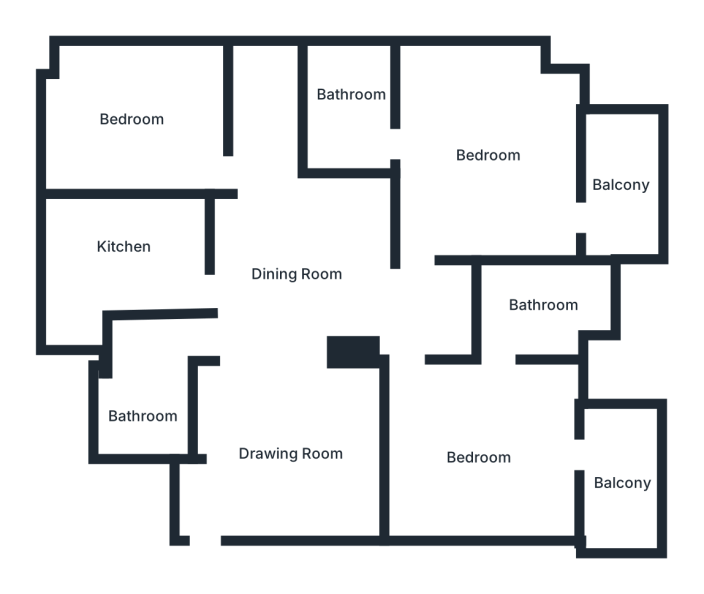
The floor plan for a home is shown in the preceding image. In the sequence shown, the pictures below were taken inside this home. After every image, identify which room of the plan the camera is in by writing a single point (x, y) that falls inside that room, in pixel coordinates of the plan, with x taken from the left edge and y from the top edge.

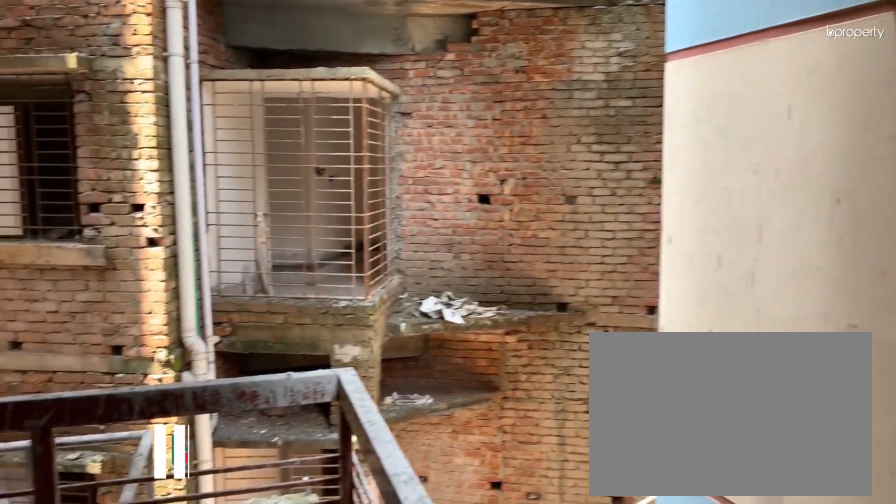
(625, 175)
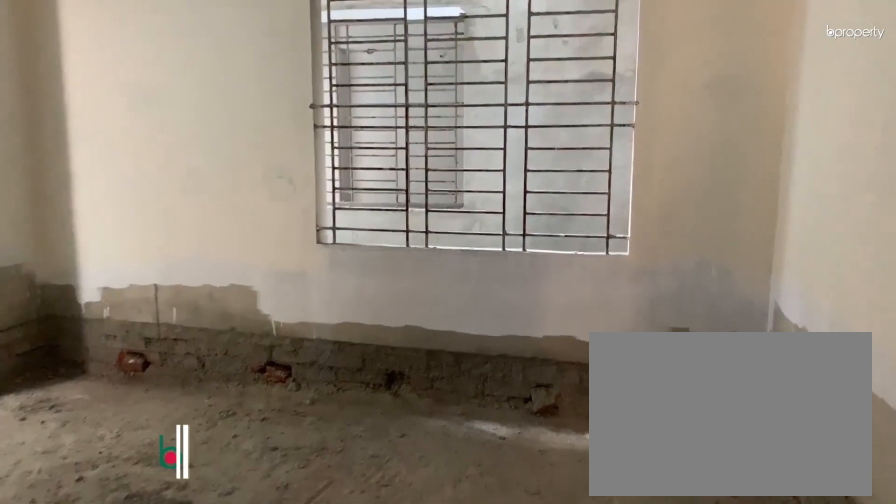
(490, 450)
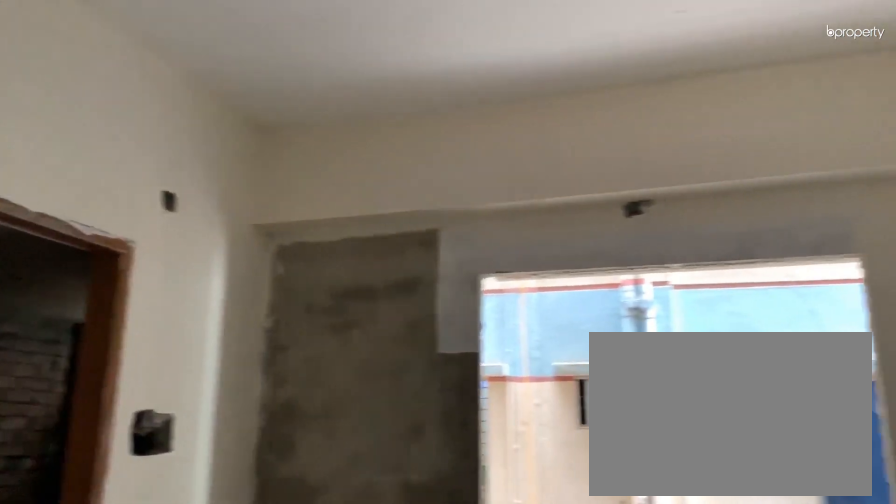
(490, 450)
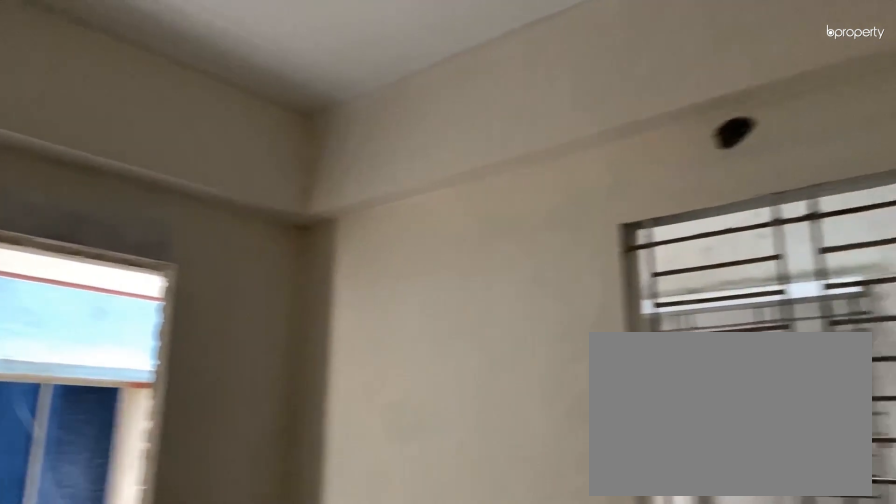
(490, 450)
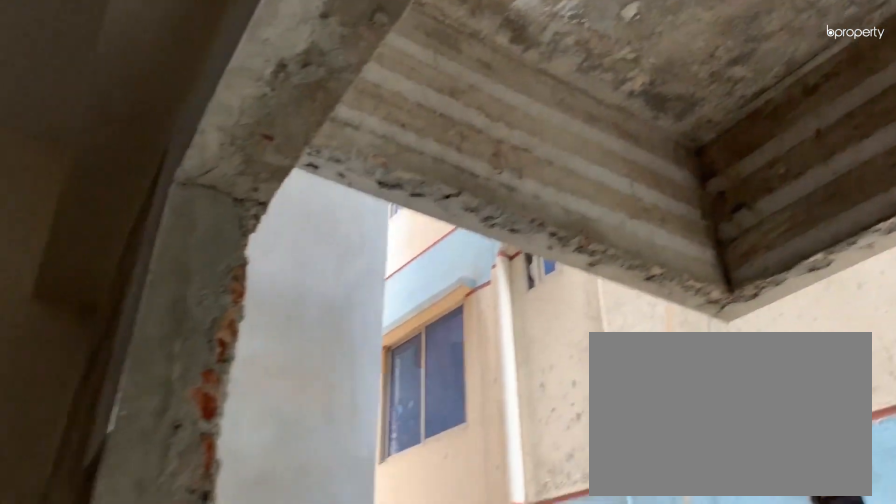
(623, 490)
